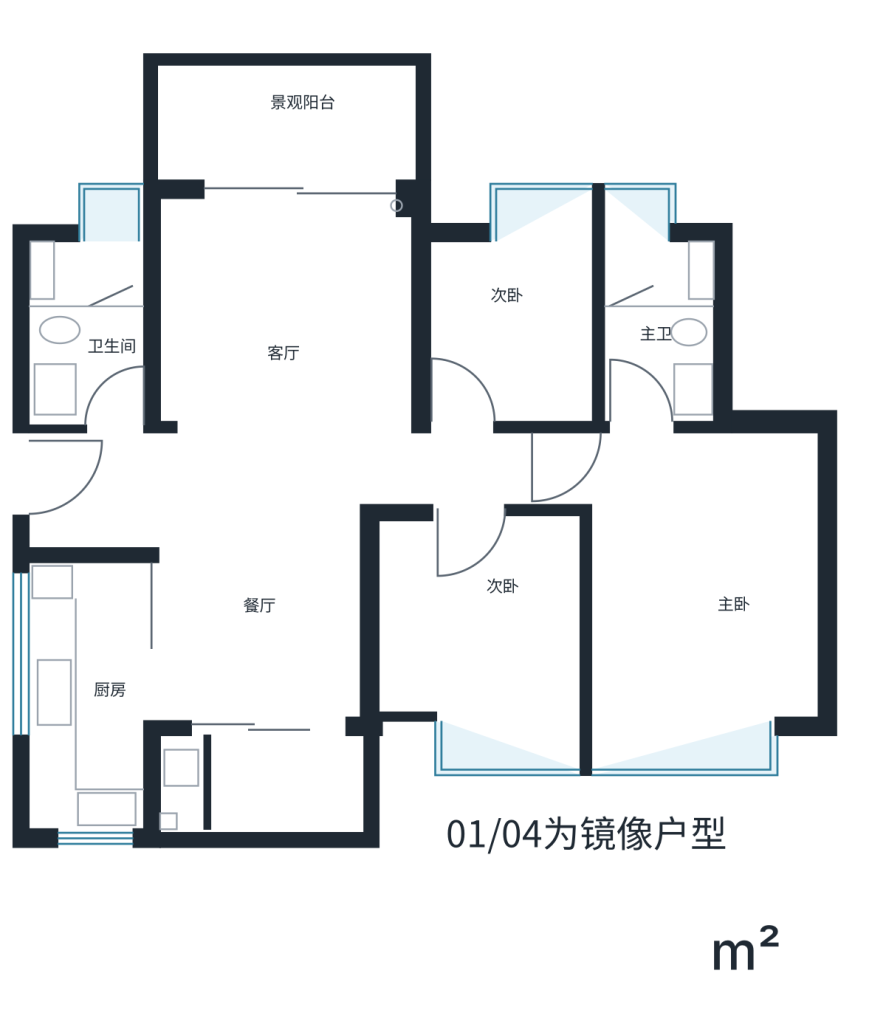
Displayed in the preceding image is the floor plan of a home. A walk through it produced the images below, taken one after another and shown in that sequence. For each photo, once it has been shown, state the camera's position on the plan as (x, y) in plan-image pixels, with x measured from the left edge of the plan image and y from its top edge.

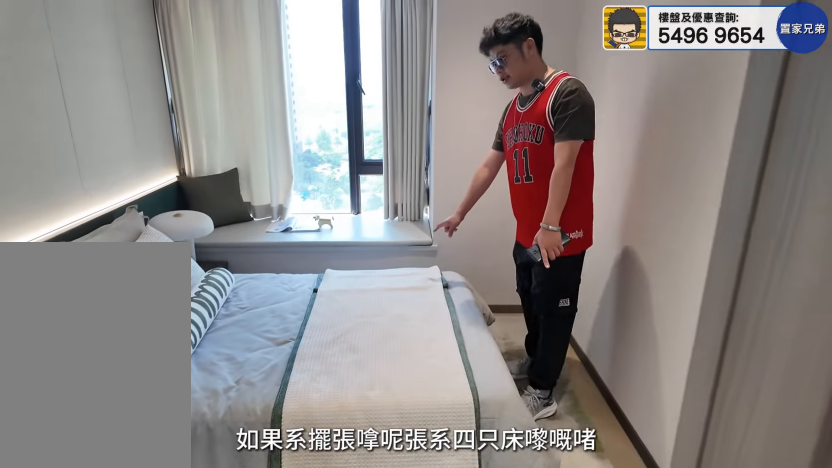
(465, 643)
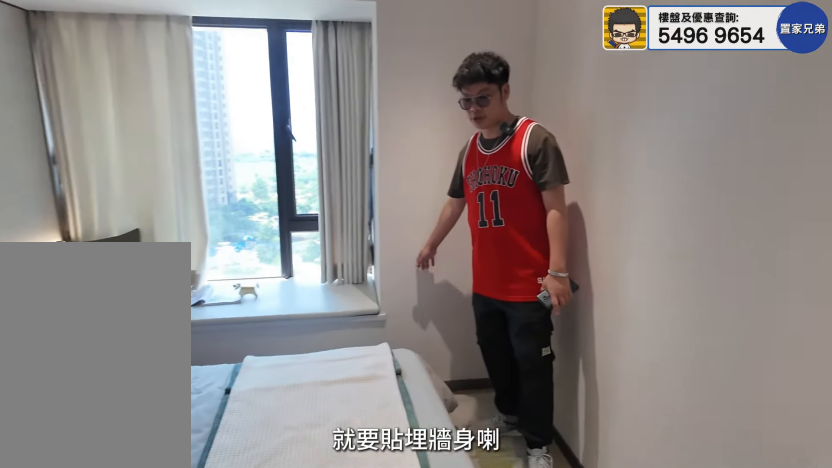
(468, 655)
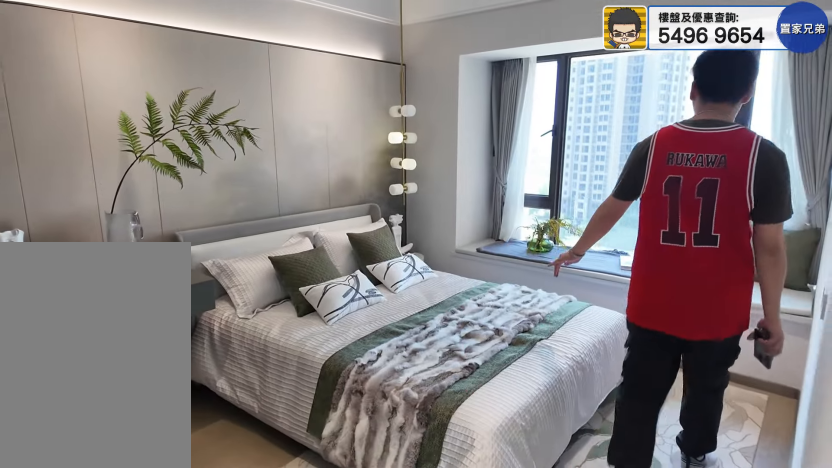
(682, 596)
